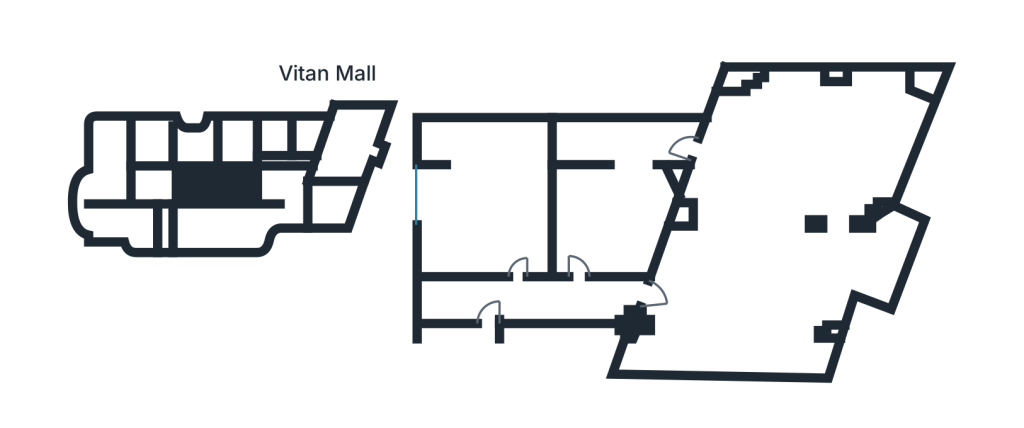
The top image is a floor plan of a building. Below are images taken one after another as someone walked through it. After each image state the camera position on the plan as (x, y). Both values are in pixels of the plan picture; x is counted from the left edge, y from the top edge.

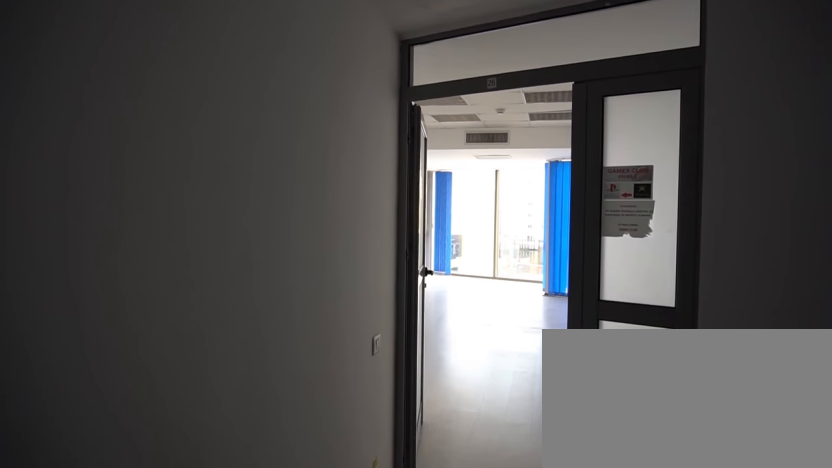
(590, 313)
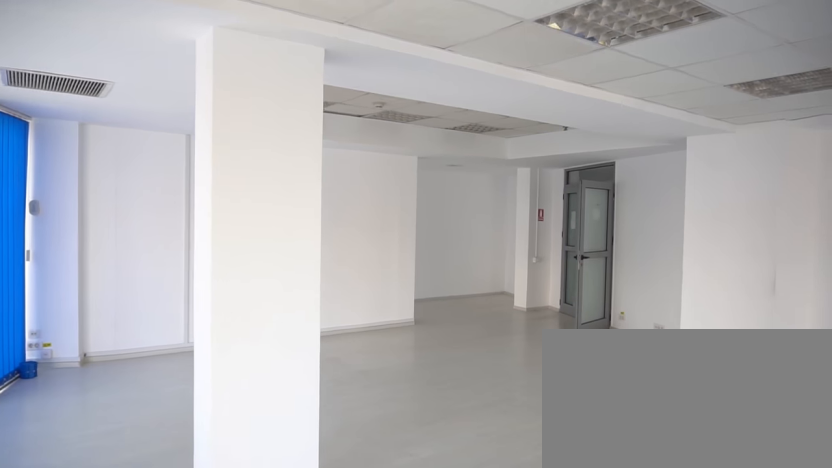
(869, 152)
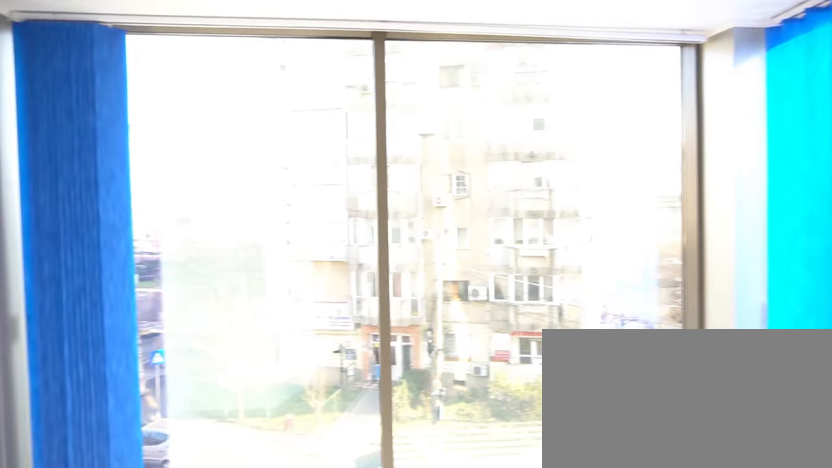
(861, 222)
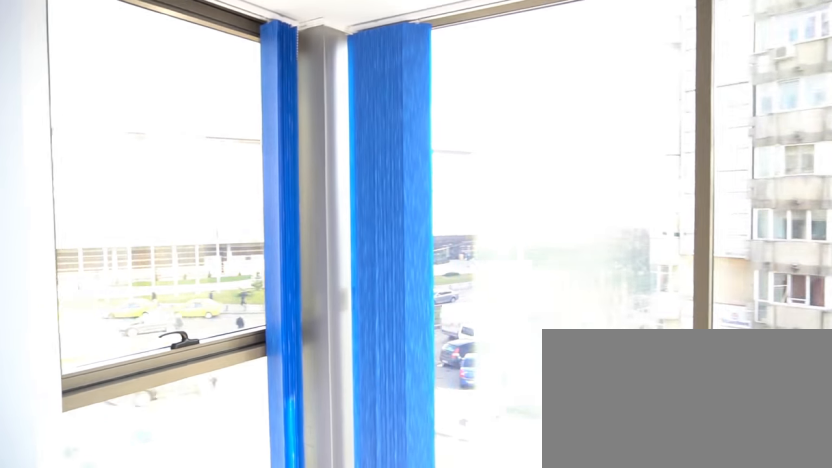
(867, 255)
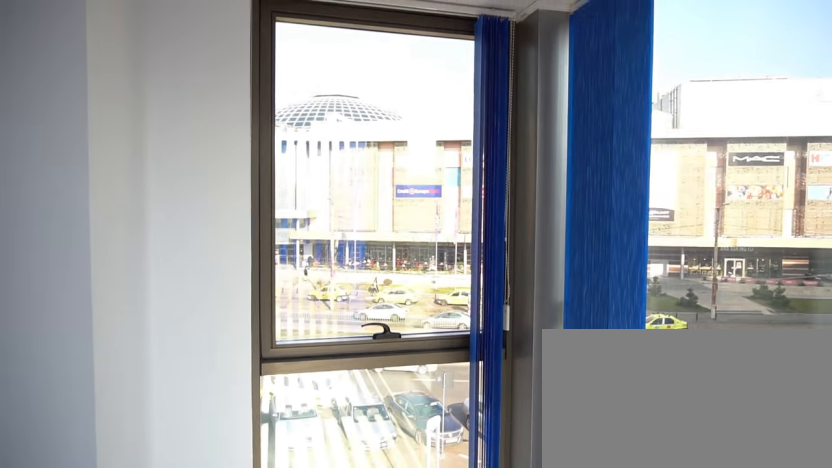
(879, 298)
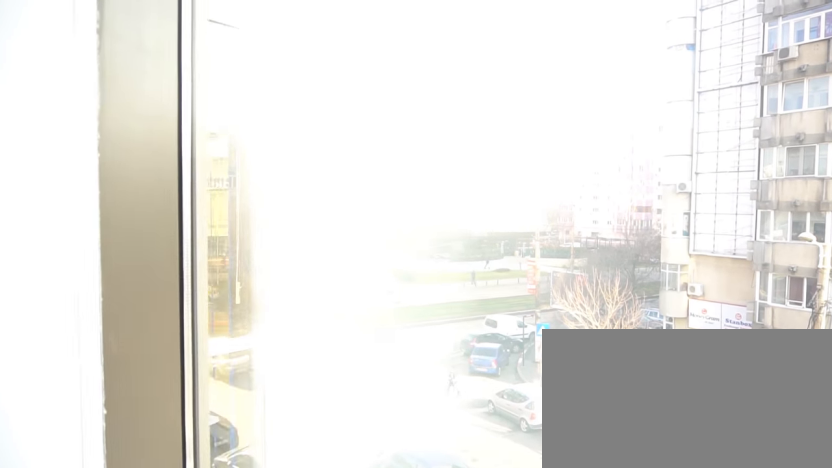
(823, 353)
